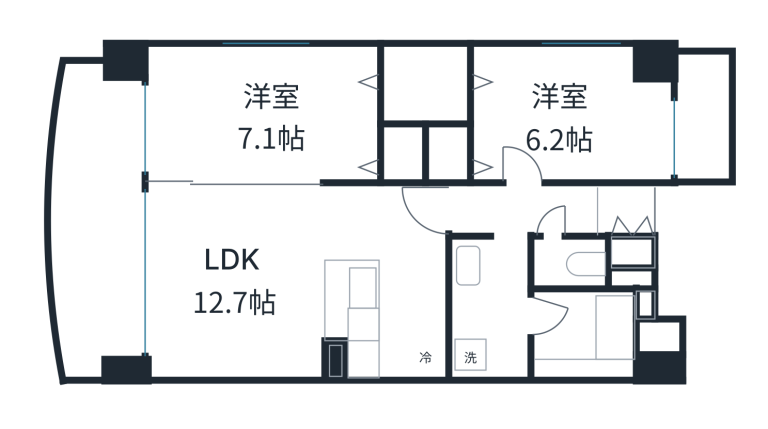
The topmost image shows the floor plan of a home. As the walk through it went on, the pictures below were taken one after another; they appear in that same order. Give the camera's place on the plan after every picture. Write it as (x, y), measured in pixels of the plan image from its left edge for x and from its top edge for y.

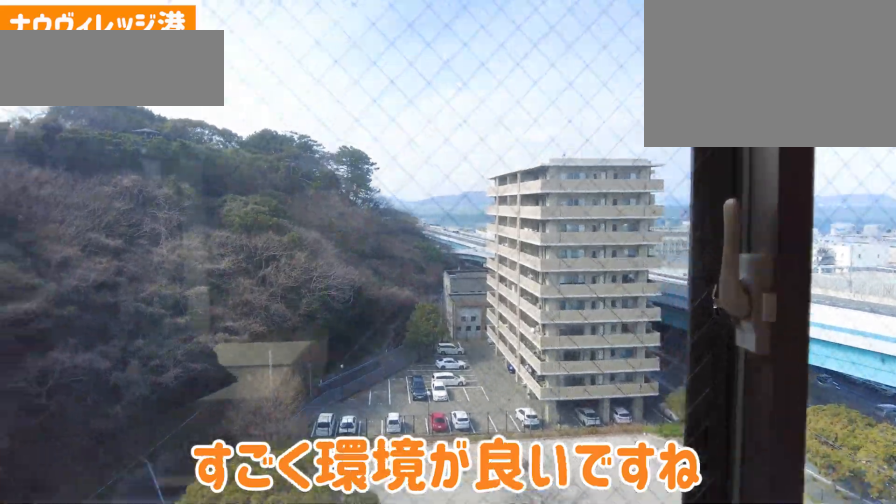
(284, 63)
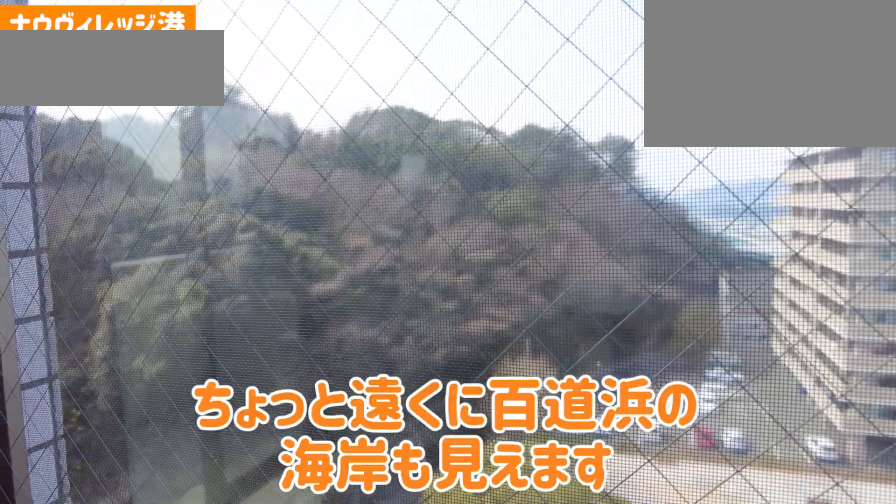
(284, 63)
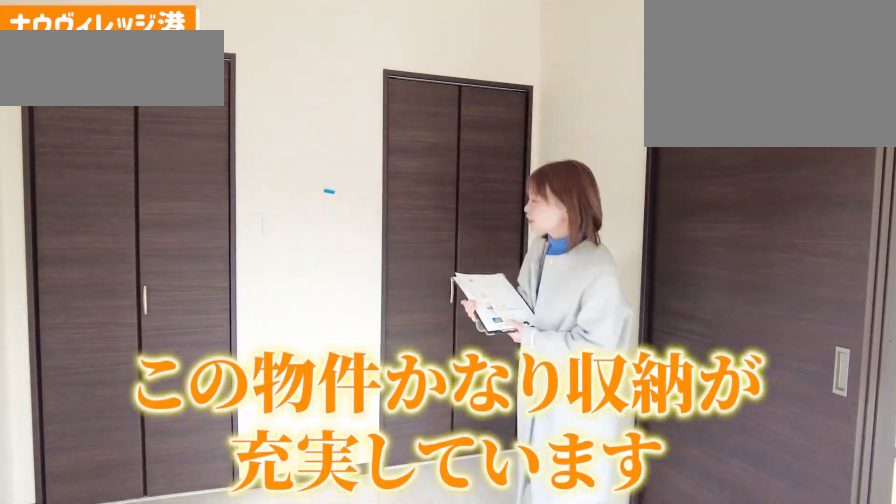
(347, 137)
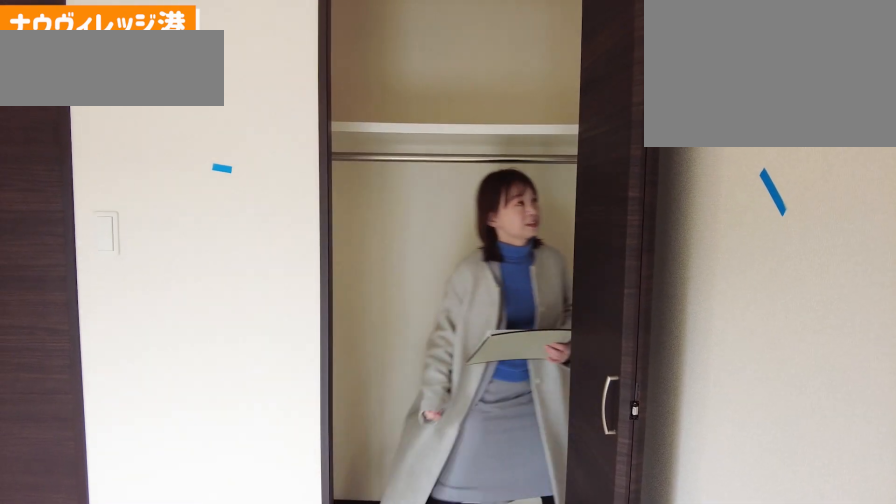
(347, 137)
